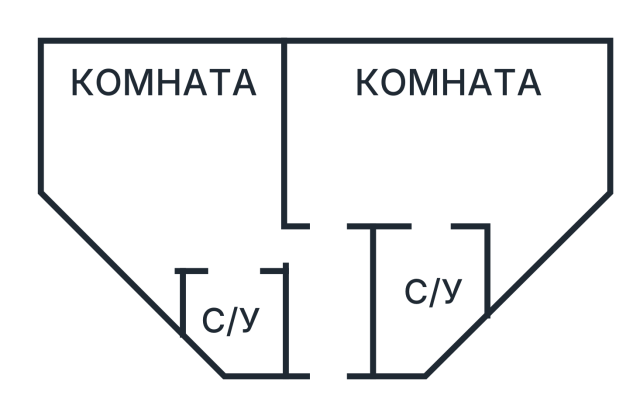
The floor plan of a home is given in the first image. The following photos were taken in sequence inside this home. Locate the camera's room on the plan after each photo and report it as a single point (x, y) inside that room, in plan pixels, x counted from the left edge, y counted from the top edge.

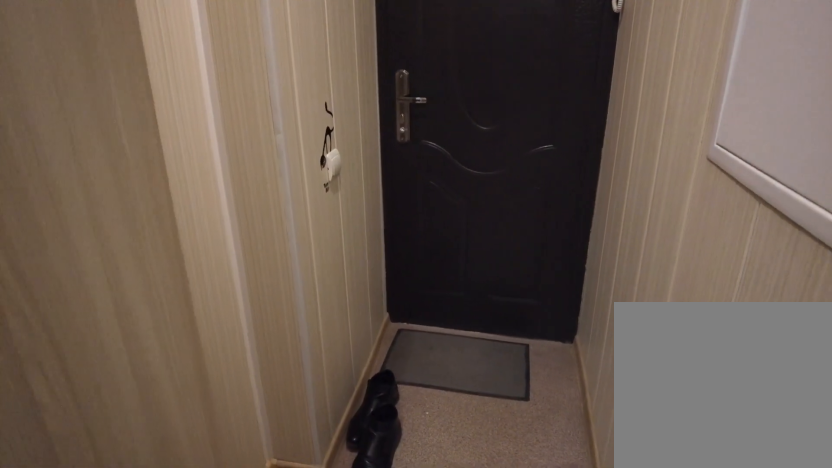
(336, 317)
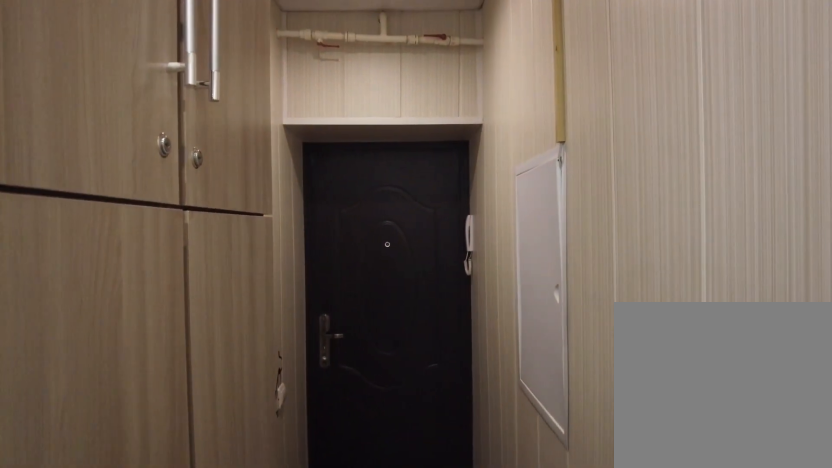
(336, 317)
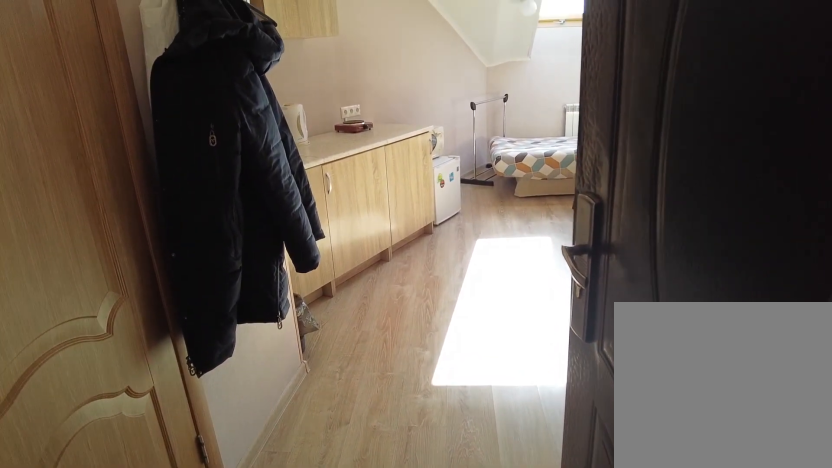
(307, 257)
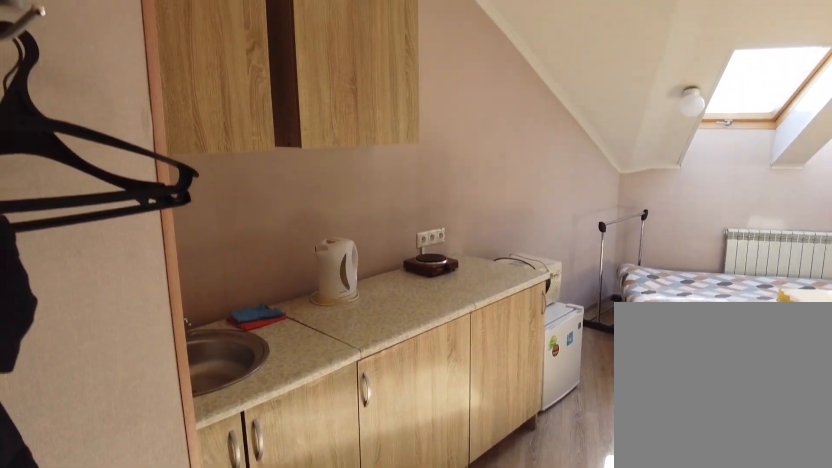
(209, 215)
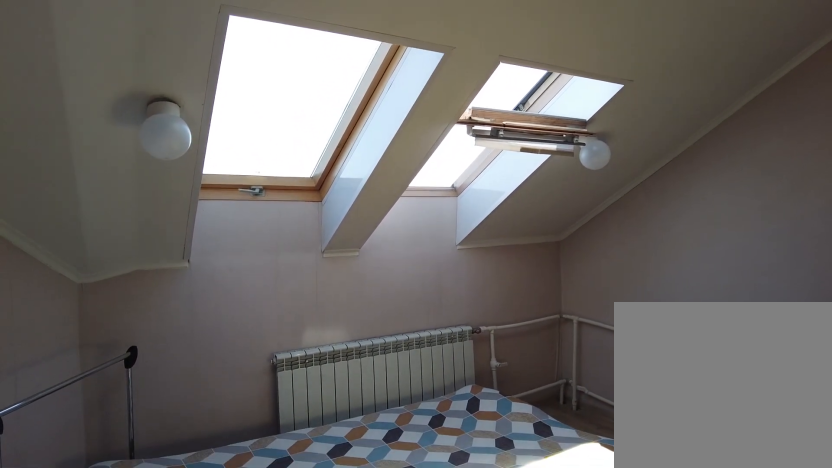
(209, 215)
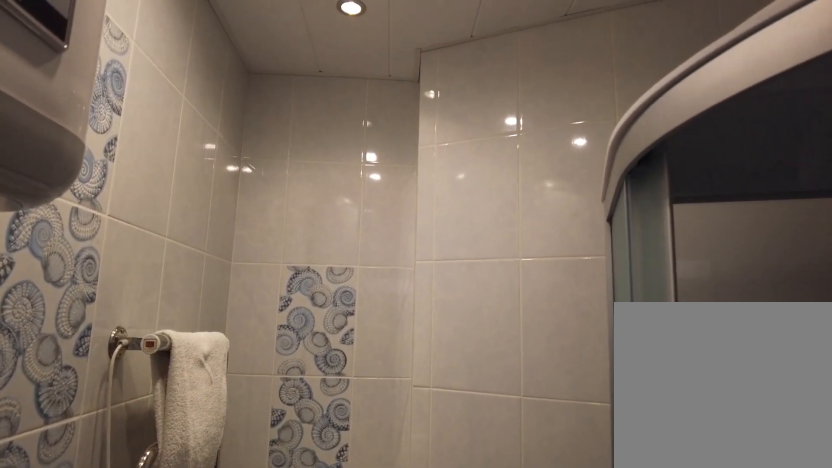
(247, 306)
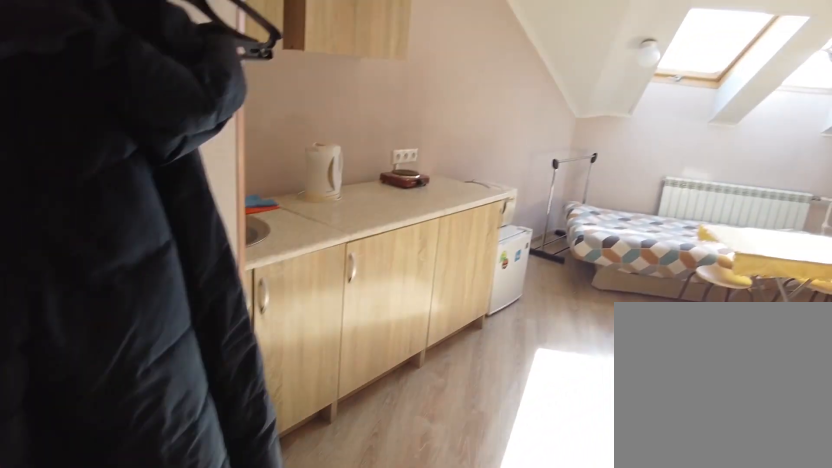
(215, 236)
